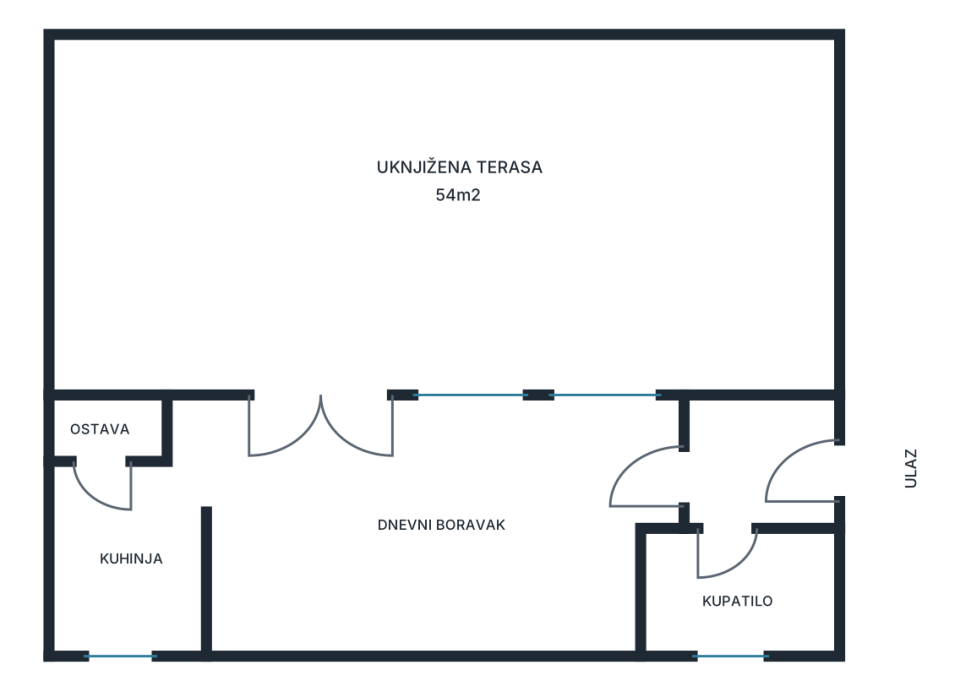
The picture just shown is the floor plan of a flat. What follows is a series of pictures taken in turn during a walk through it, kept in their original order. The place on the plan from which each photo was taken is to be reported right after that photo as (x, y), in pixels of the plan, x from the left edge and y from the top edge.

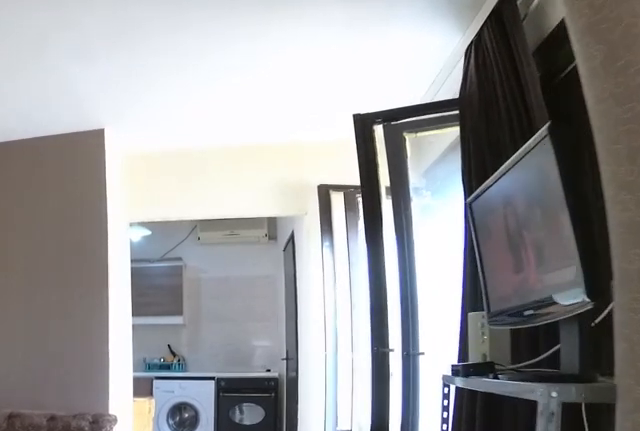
(580, 473)
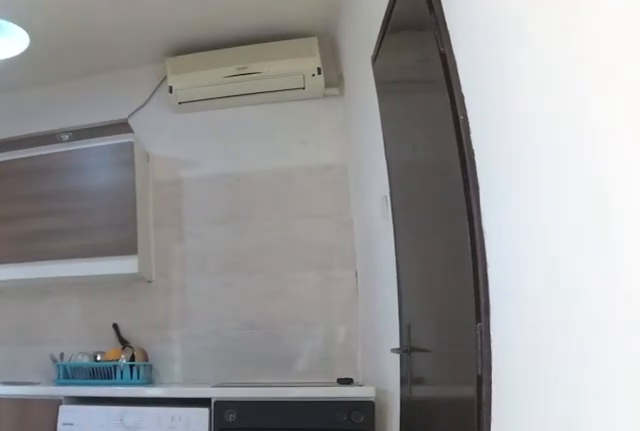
(257, 467)
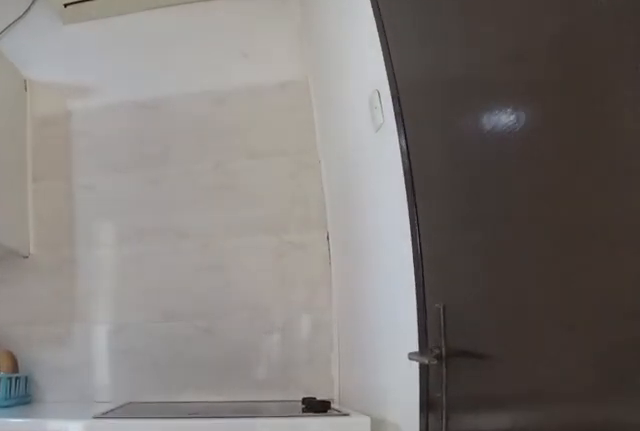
(208, 437)
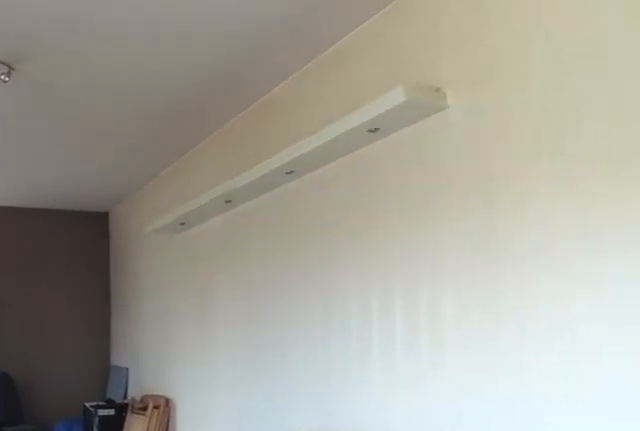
(244, 471)
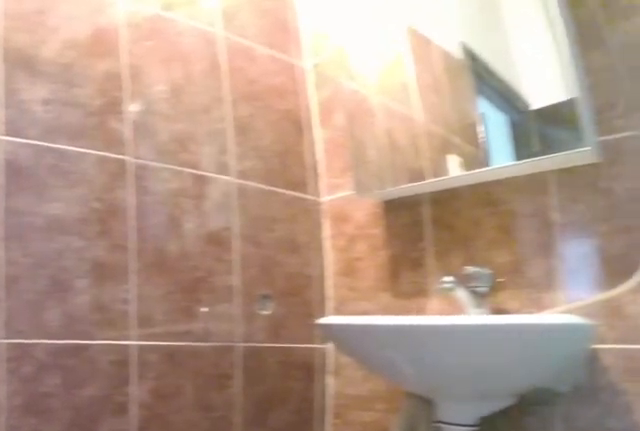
(677, 587)
